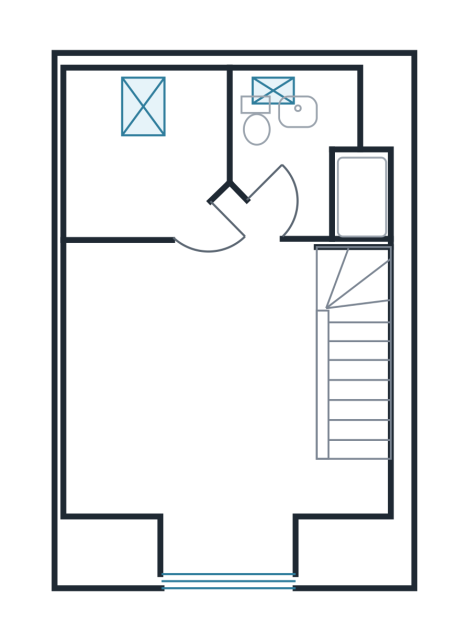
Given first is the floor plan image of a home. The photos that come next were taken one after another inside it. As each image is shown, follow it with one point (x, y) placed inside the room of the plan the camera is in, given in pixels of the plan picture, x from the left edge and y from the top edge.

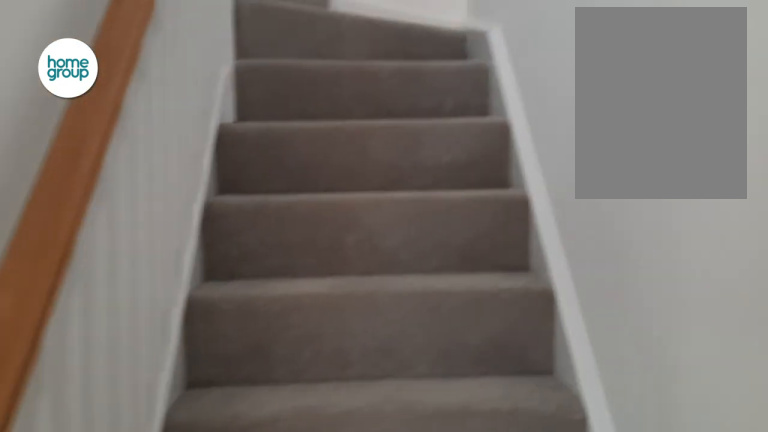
(356, 383)
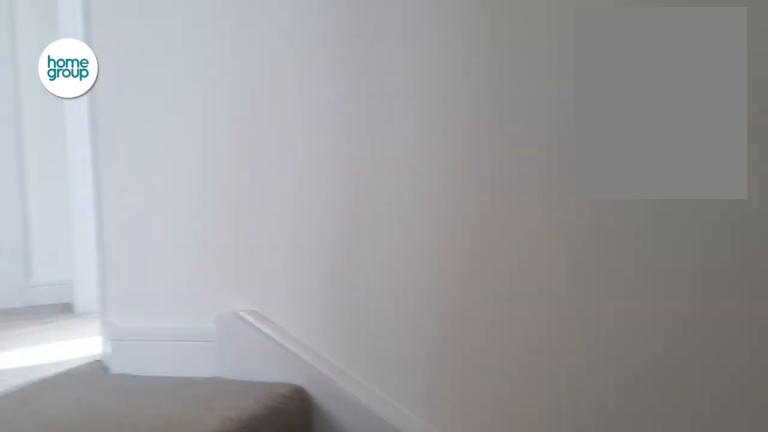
(356, 383)
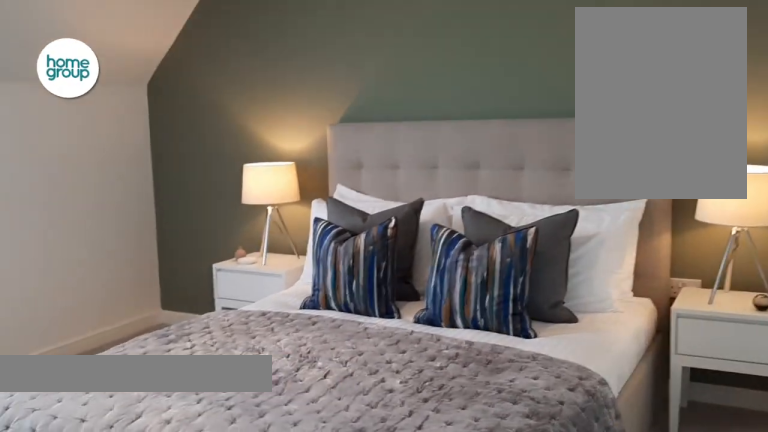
(195, 394)
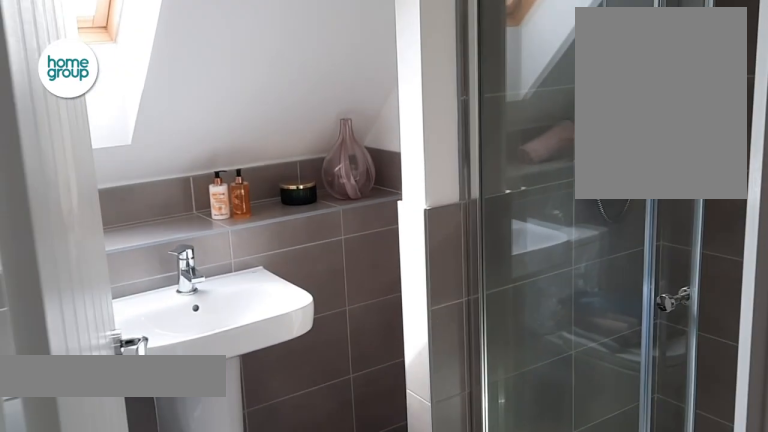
(308, 154)
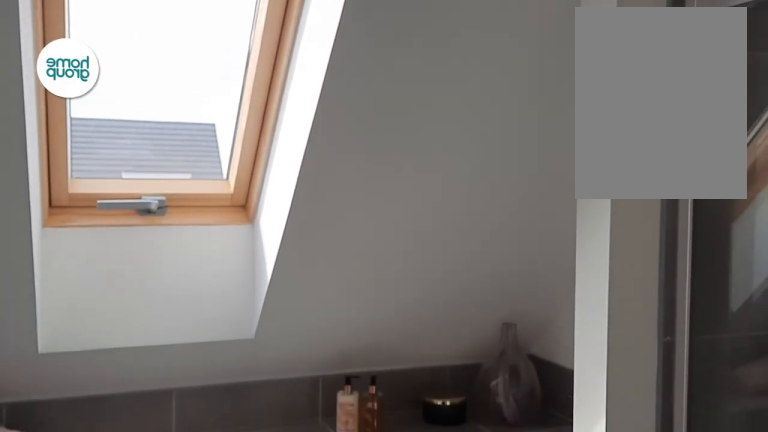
(308, 154)
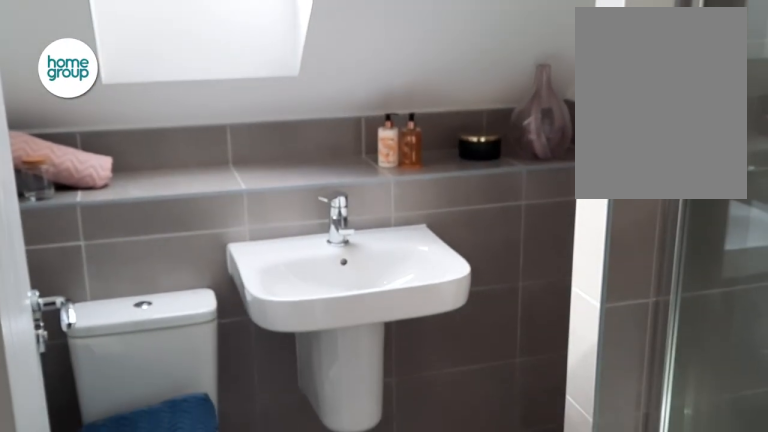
(308, 154)
